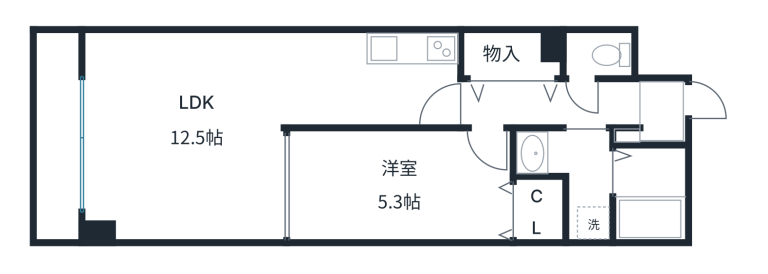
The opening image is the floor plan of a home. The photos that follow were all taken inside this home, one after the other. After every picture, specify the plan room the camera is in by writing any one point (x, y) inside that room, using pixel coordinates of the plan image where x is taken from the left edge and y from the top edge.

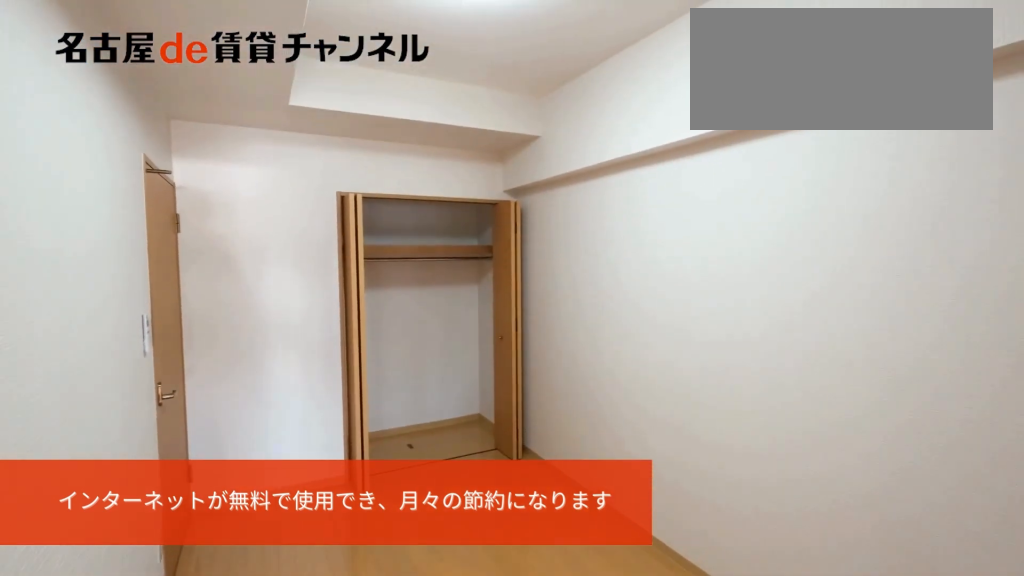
(400, 186)
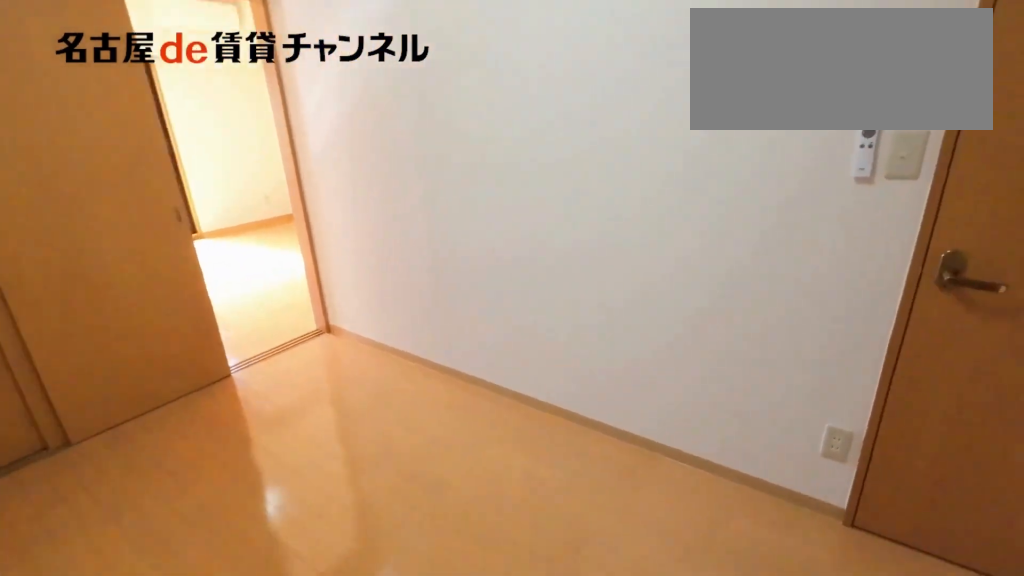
(400, 186)
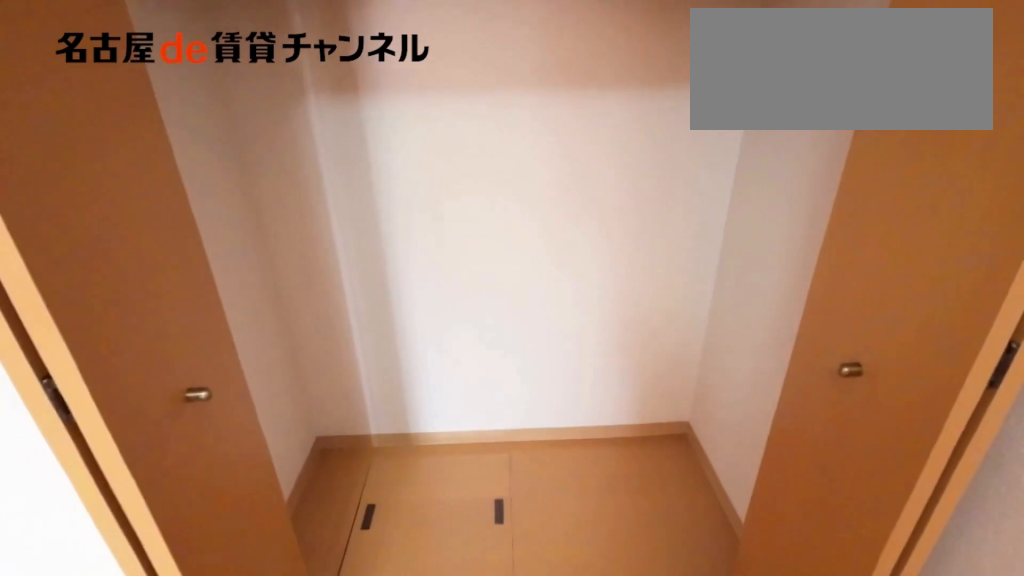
(536, 211)
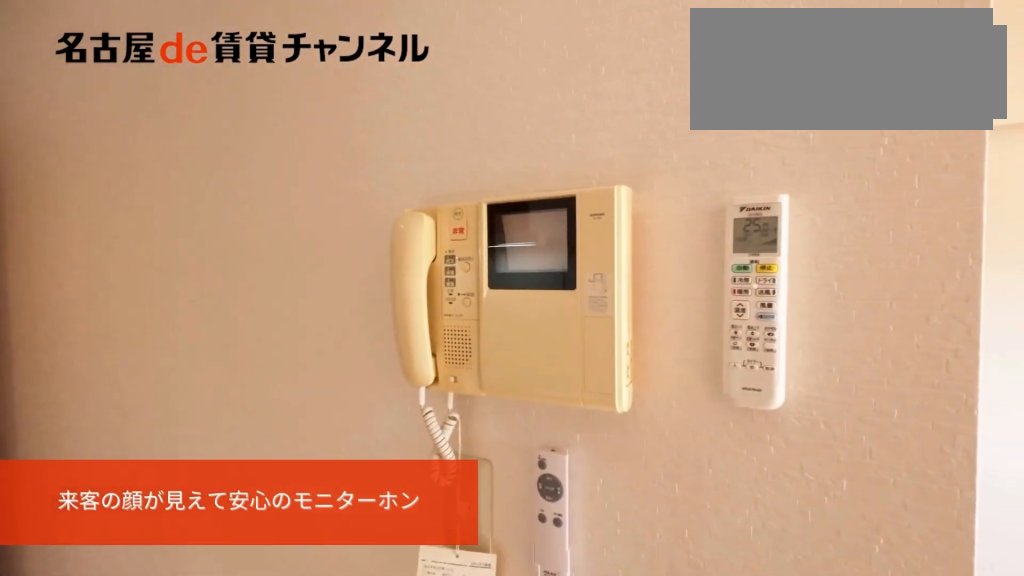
(369, 96)
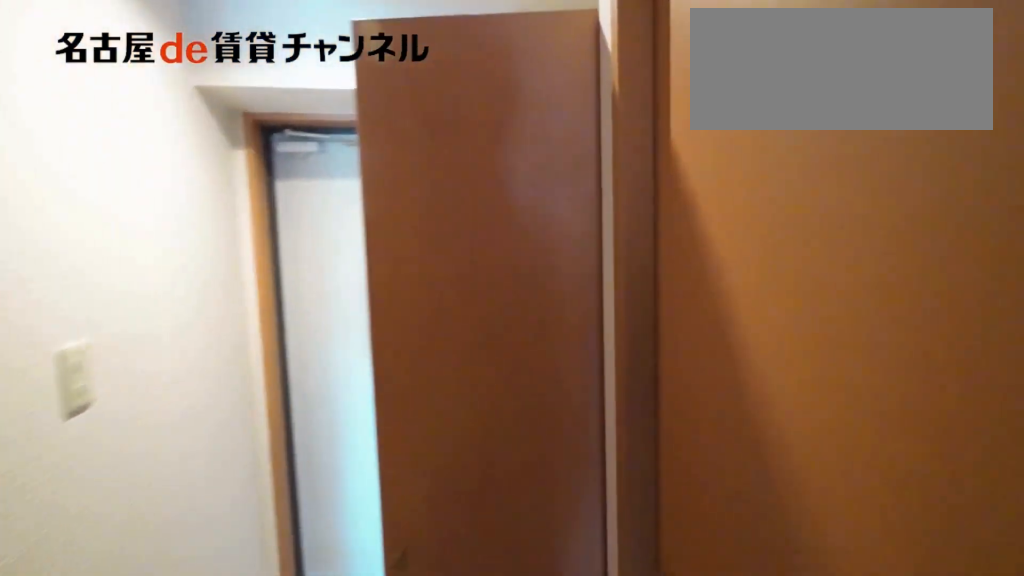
(552, 105)
